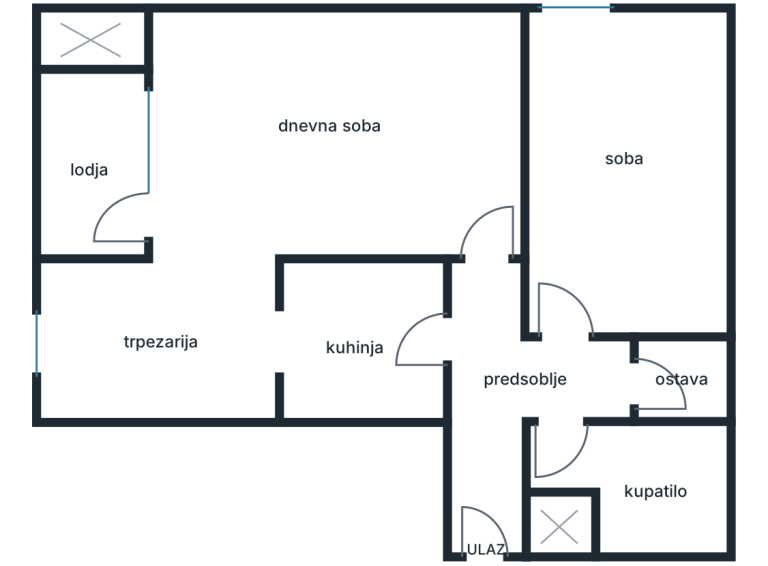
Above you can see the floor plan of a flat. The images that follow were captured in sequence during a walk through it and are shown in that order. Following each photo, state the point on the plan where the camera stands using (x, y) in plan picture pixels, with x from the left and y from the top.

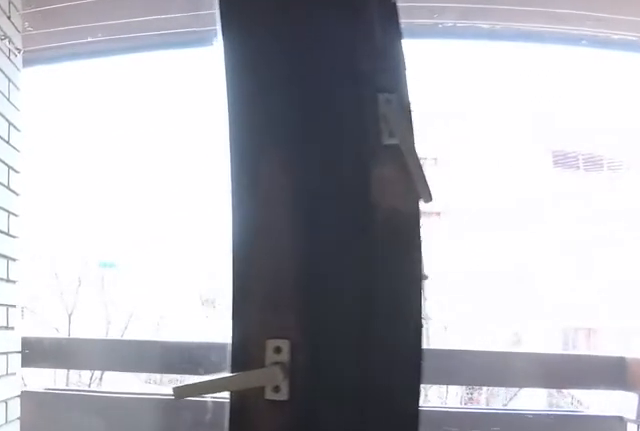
(200, 182)
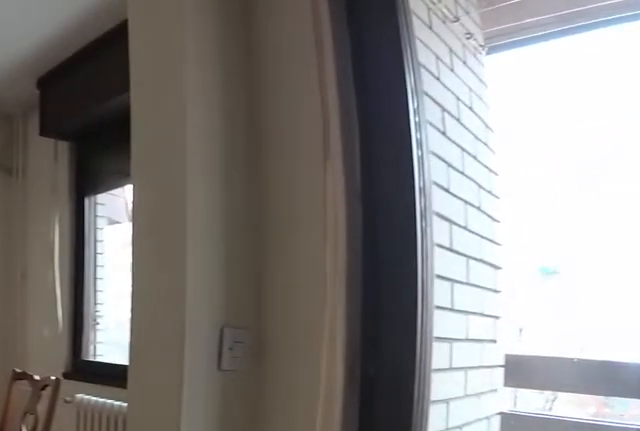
(189, 161)
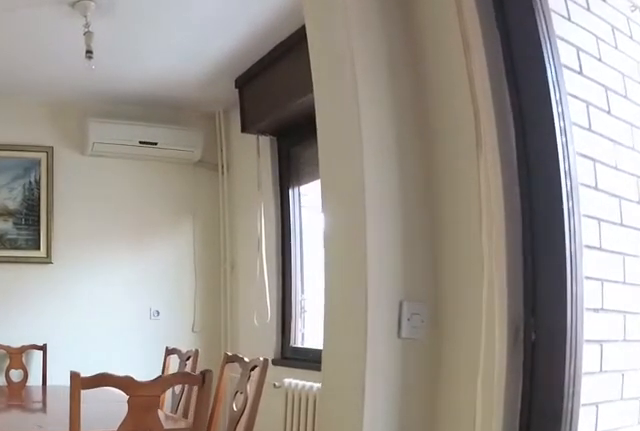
(186, 183)
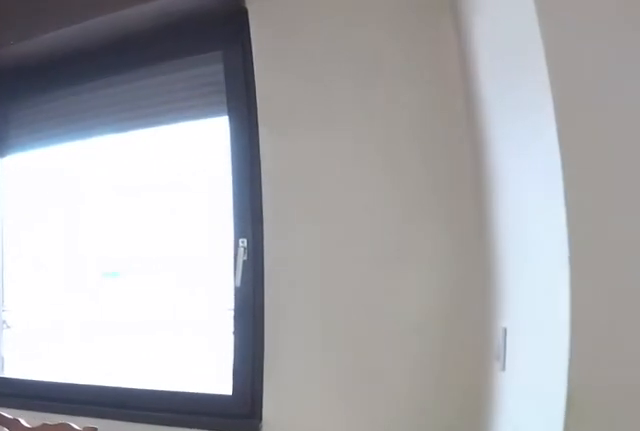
(186, 232)
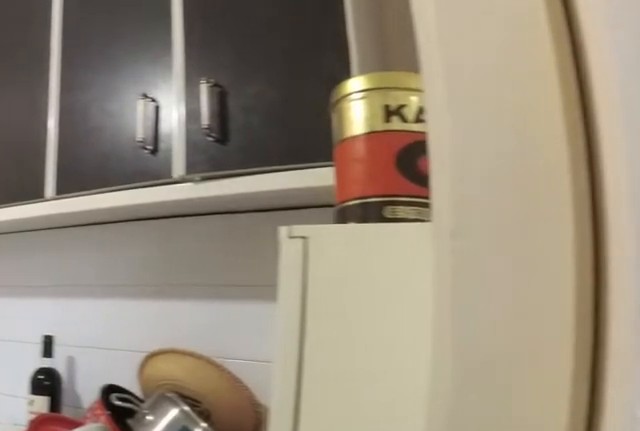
(245, 331)
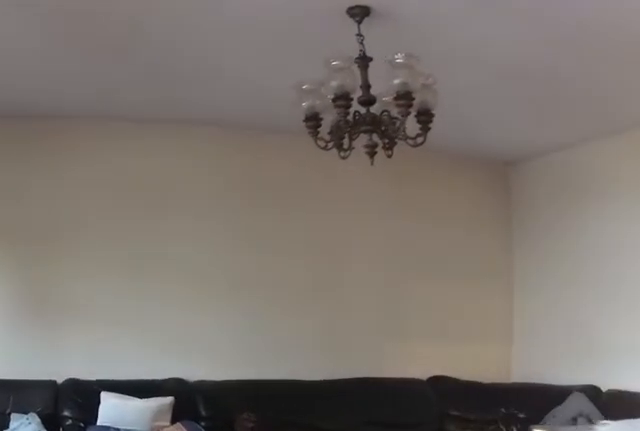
(212, 280)
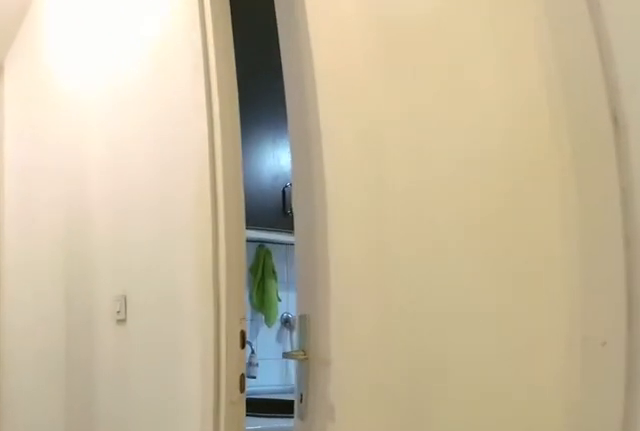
(474, 272)
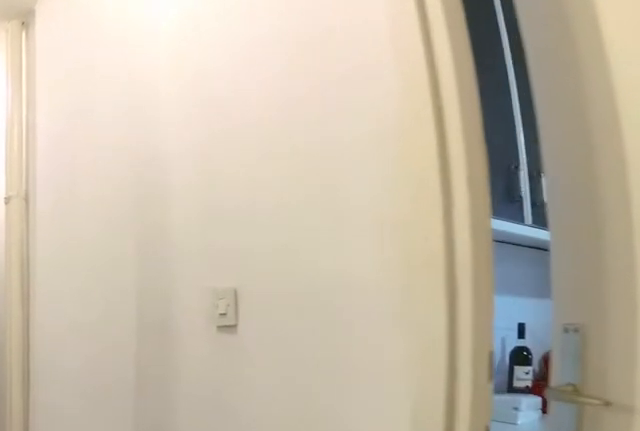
(473, 308)
